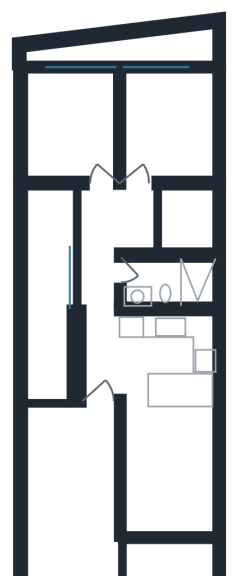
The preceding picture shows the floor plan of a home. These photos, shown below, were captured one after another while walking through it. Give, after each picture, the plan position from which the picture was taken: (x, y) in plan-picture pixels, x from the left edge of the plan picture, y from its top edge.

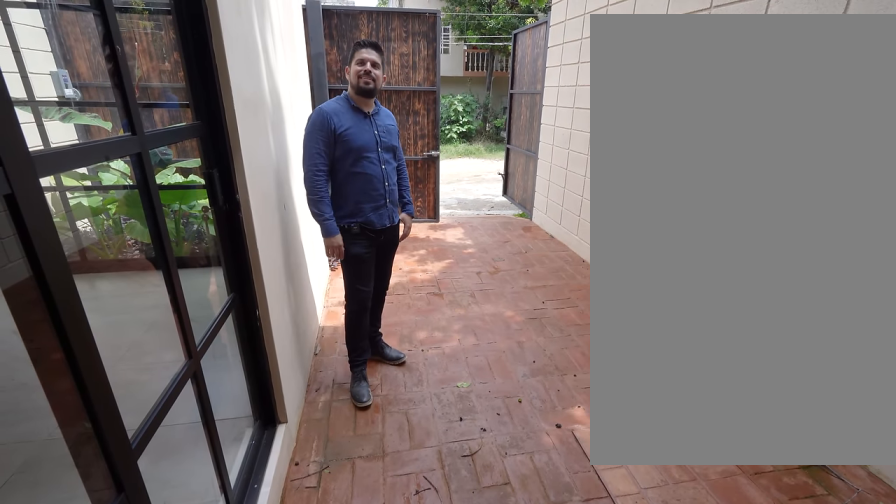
(104, 384)
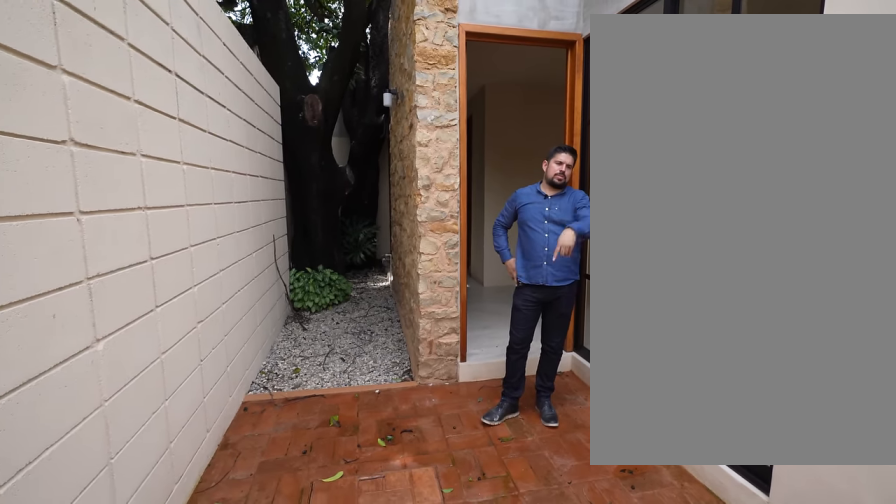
(58, 514)
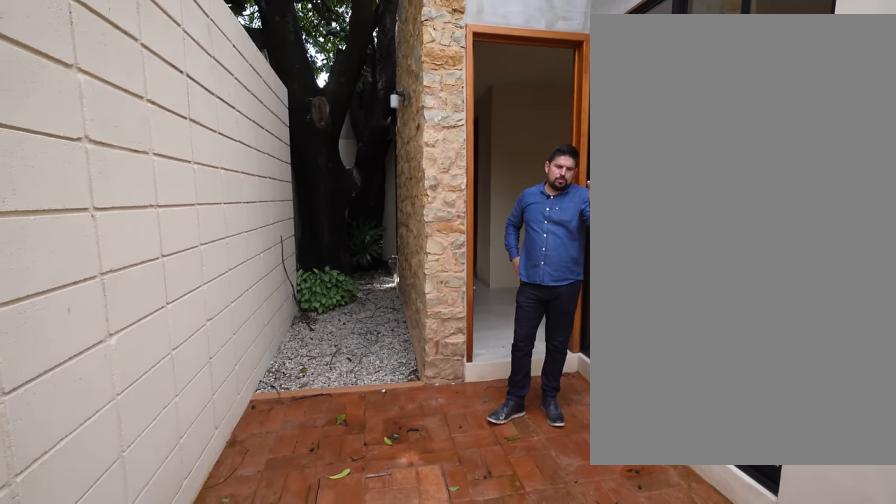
(58, 514)
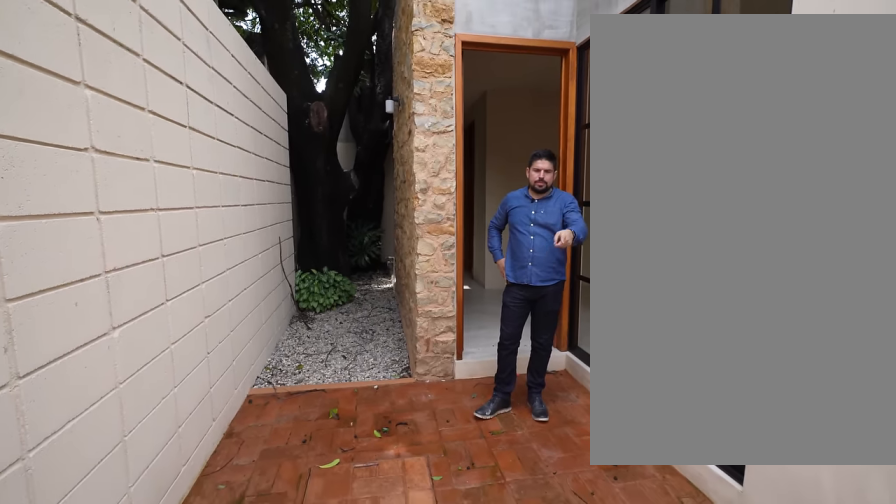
(58, 514)
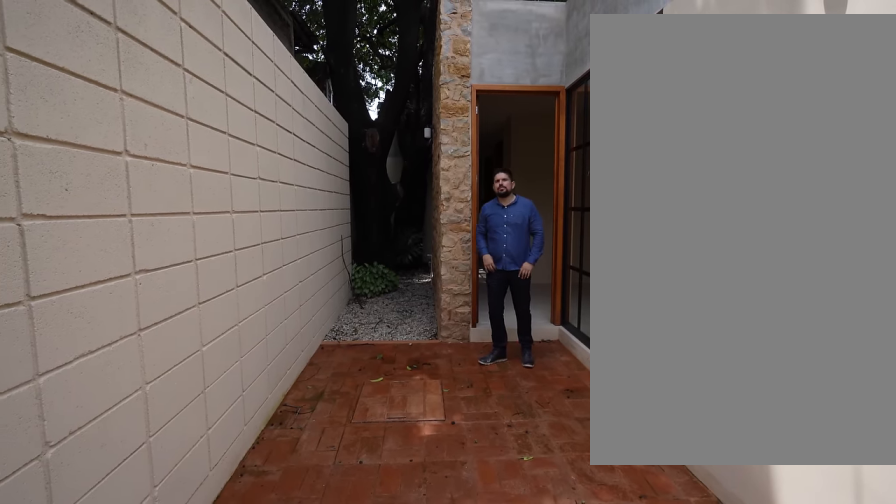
(58, 528)
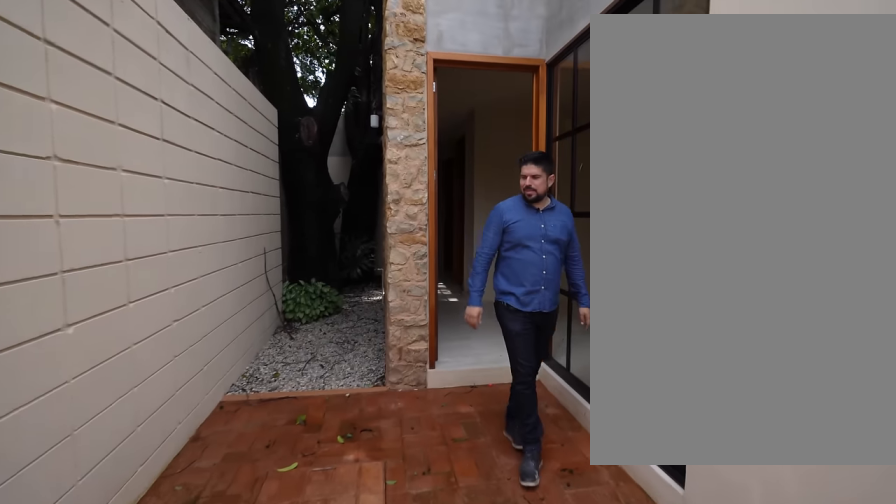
(58, 531)
